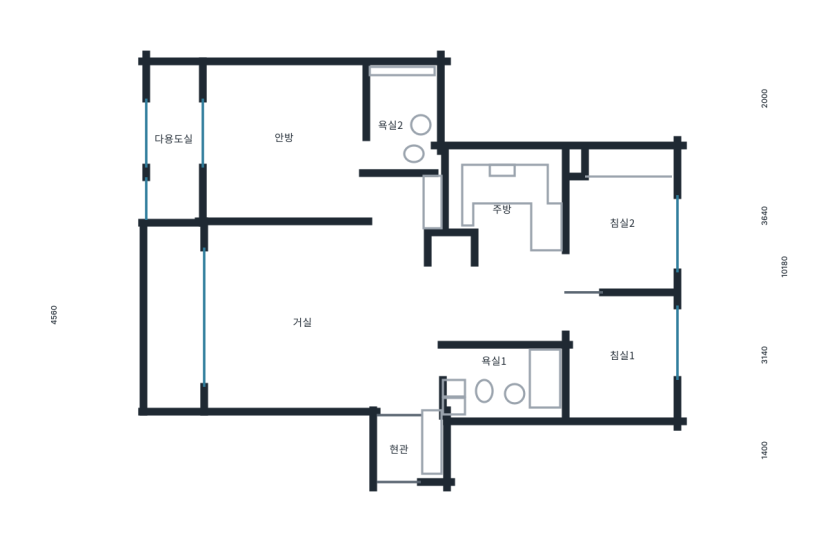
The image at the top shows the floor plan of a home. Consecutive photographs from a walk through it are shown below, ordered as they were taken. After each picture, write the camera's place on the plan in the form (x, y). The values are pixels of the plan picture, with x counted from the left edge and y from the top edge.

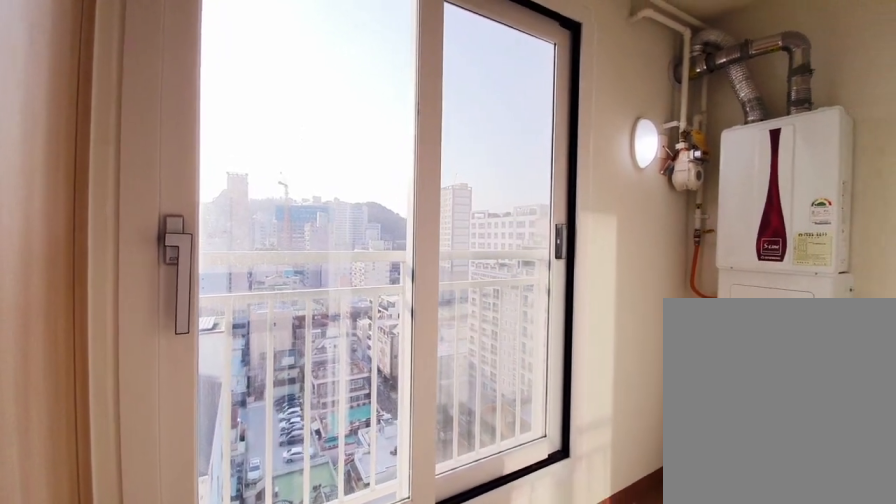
(196, 161)
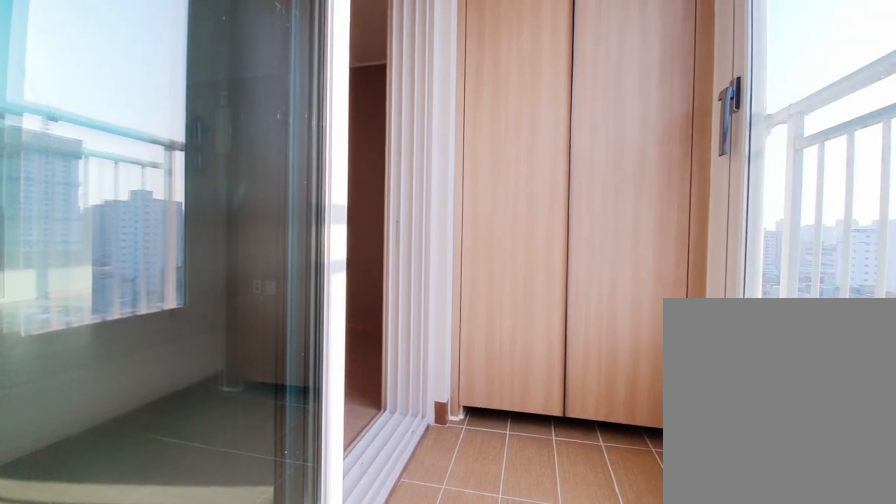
(195, 162)
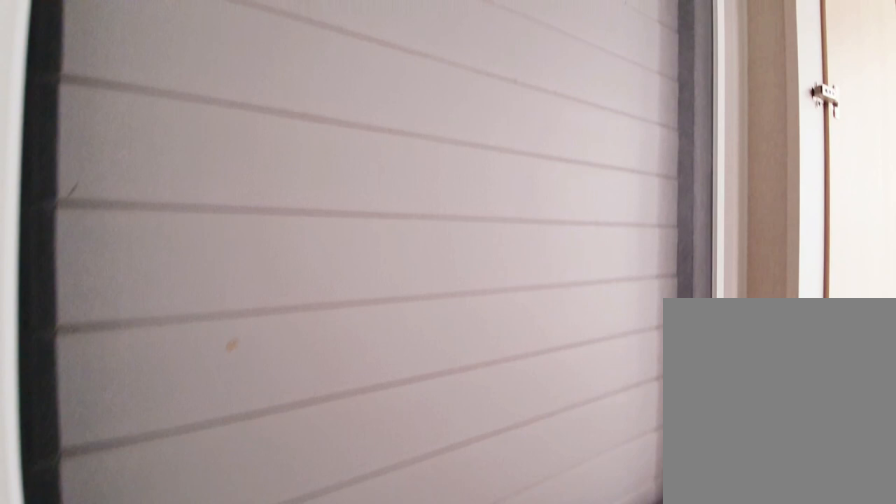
(195, 162)
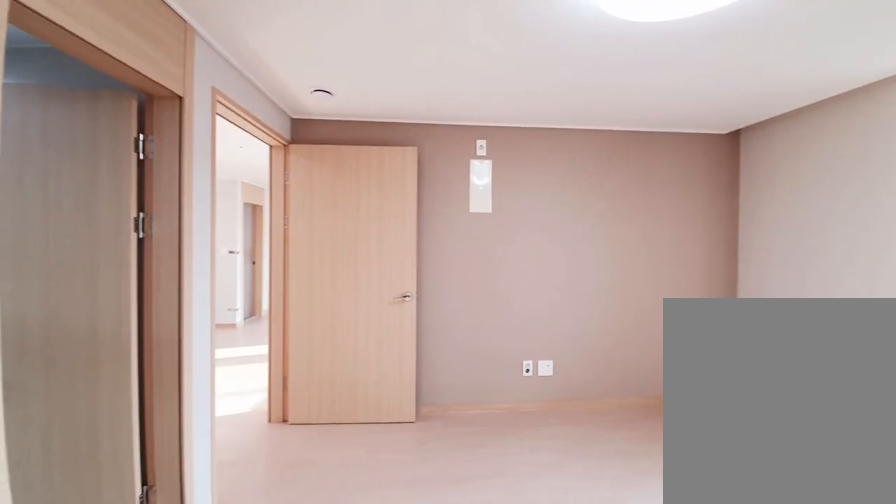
(270, 174)
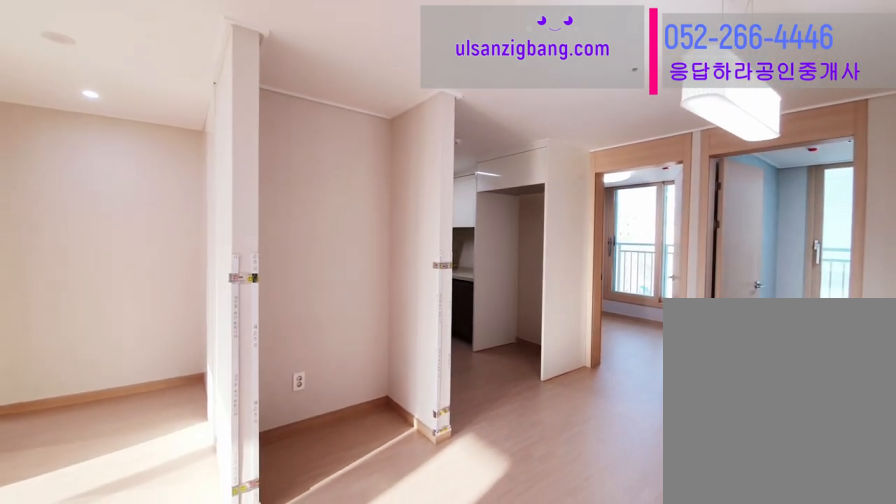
(405, 285)
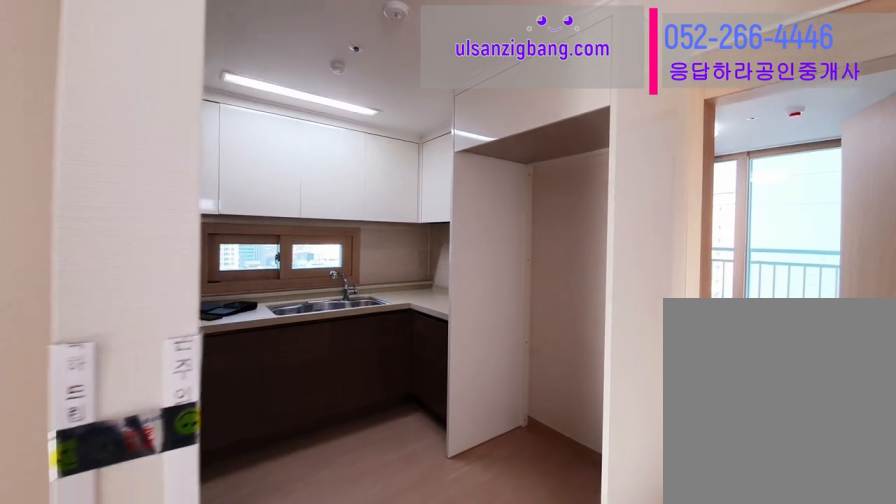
(509, 219)
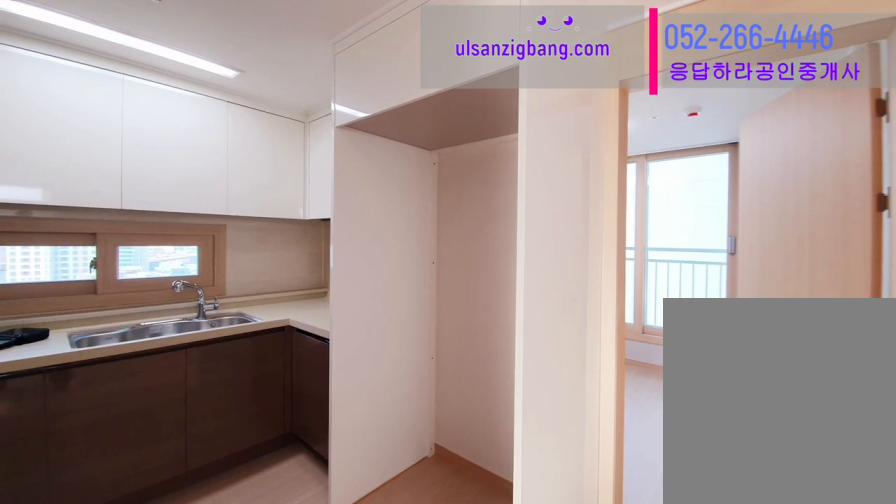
(509, 218)
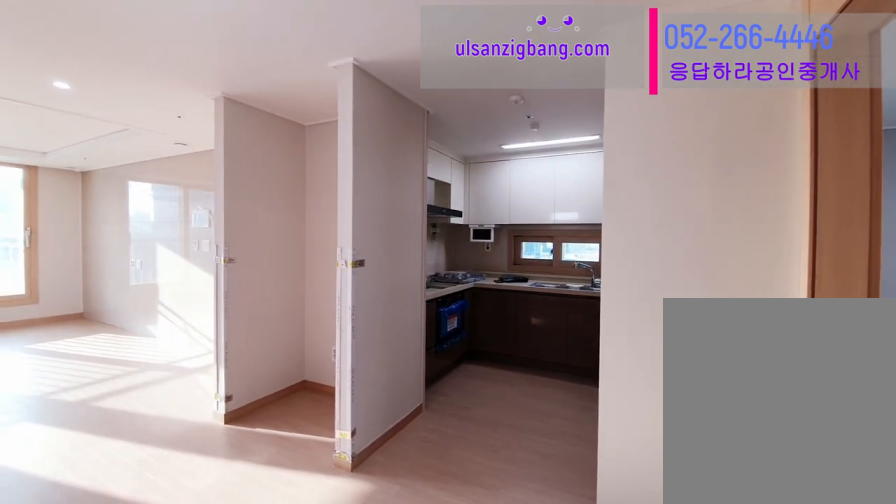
(533, 287)
